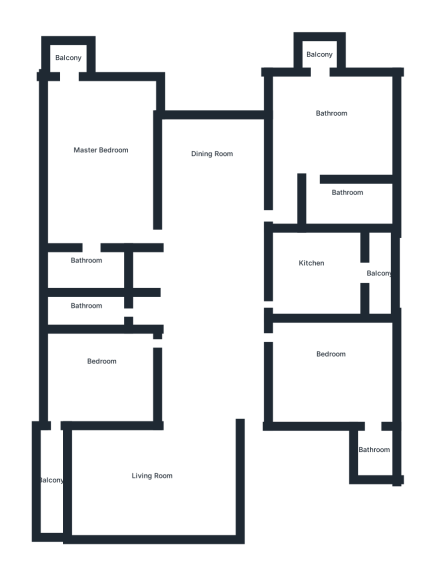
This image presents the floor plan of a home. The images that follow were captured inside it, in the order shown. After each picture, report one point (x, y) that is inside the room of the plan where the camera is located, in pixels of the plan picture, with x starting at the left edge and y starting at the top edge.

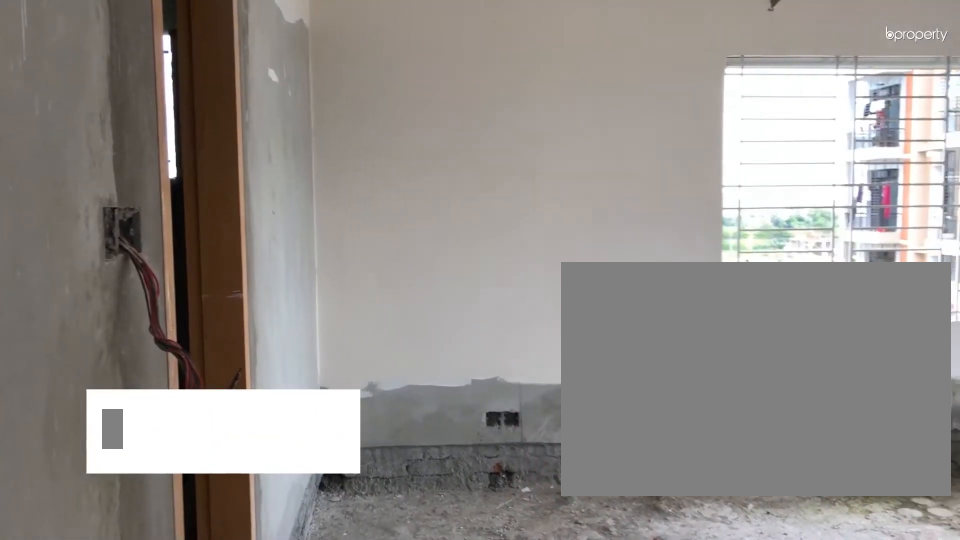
(94, 163)
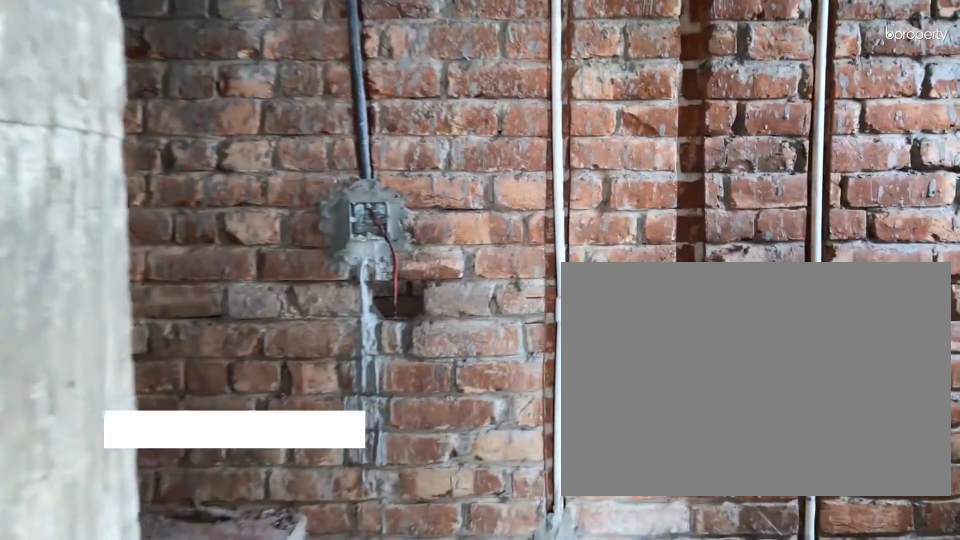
(82, 273)
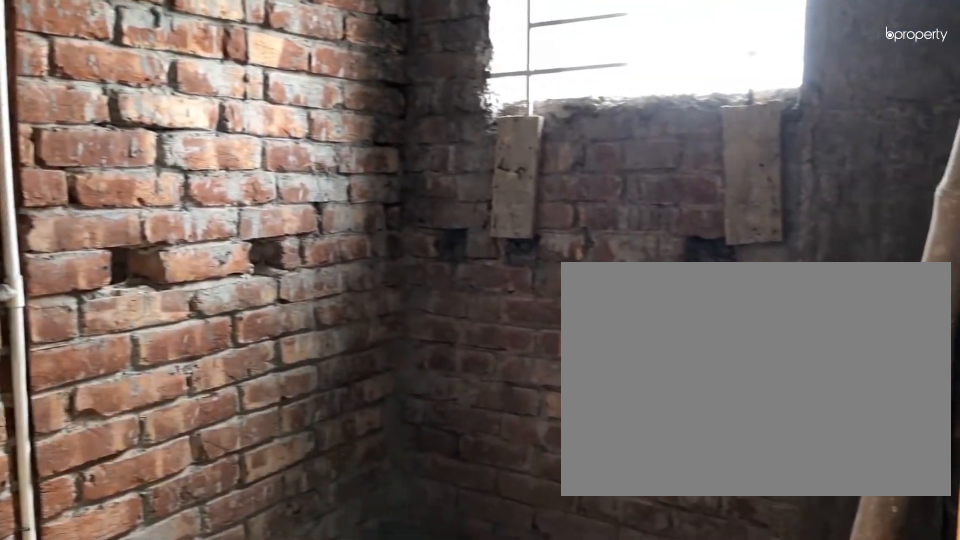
(82, 273)
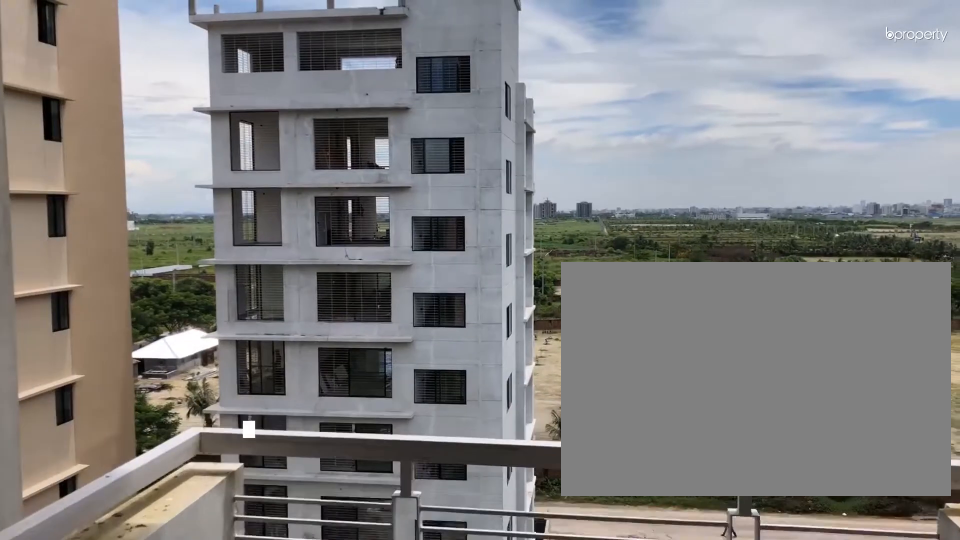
(67, 63)
